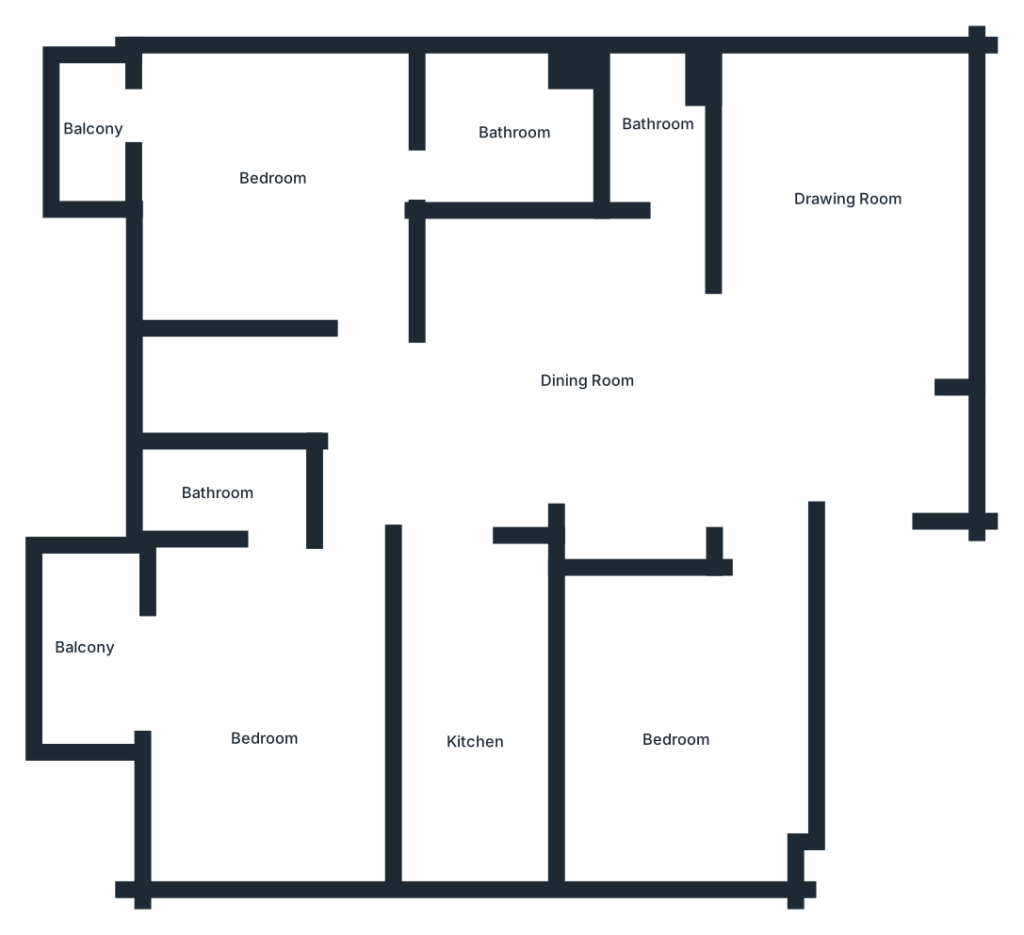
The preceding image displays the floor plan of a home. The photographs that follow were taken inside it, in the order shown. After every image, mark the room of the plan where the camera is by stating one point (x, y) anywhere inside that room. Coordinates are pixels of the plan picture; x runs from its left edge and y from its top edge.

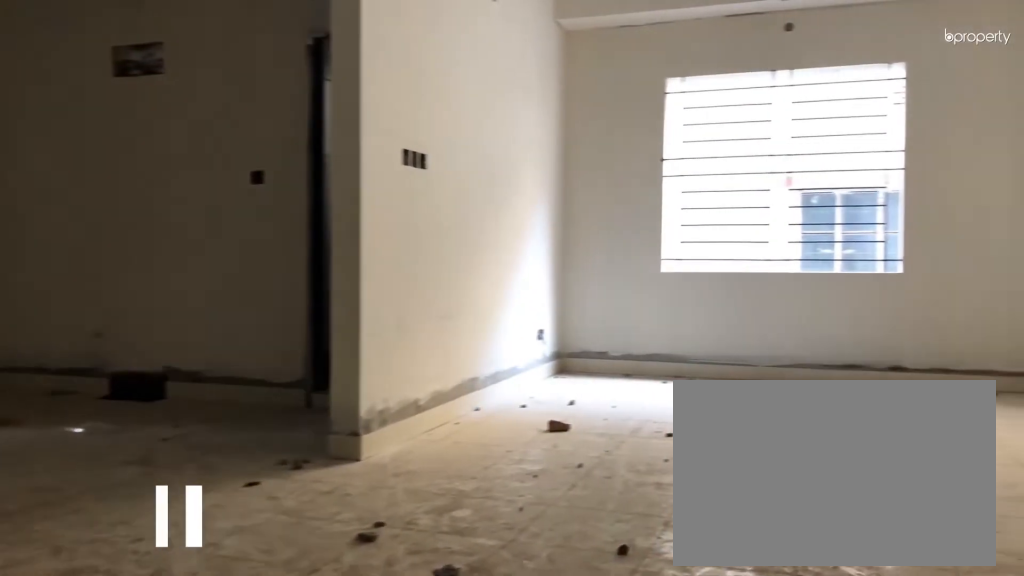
(862, 441)
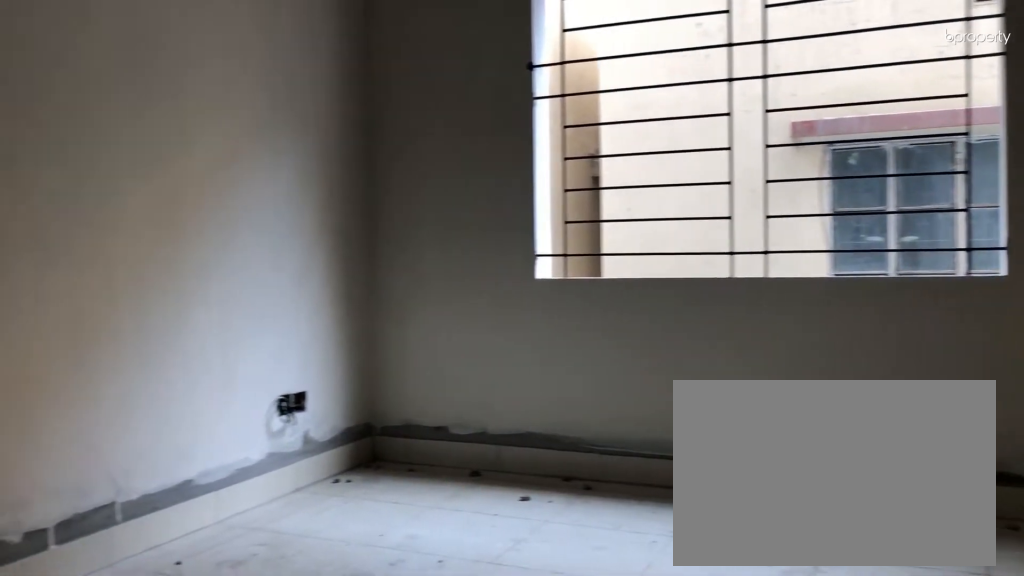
(843, 221)
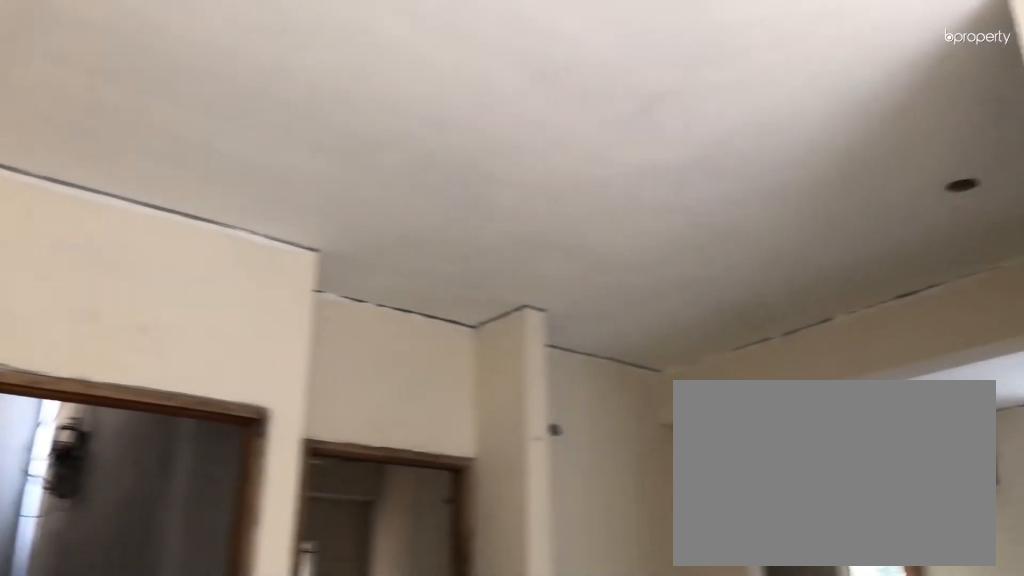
(840, 354)
